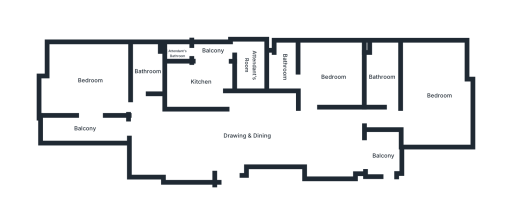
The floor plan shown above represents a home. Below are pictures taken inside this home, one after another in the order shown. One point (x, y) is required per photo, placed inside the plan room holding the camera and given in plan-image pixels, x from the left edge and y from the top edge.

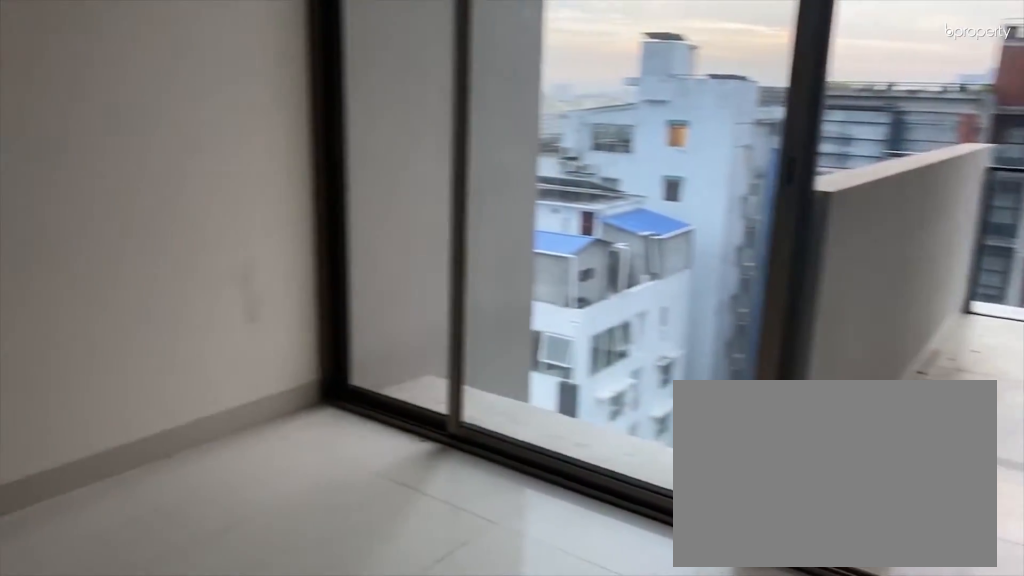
(161, 141)
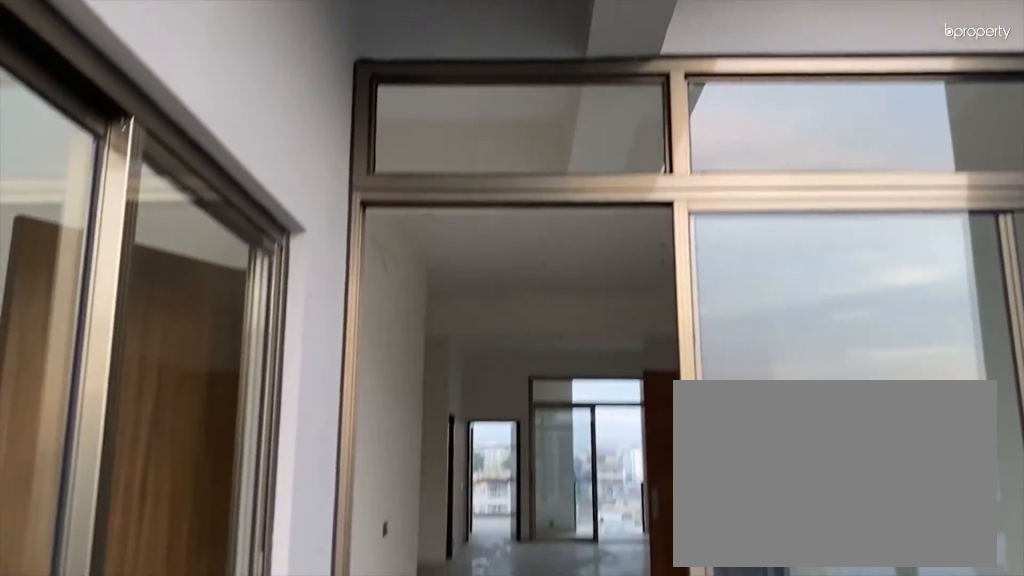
(84, 128)
